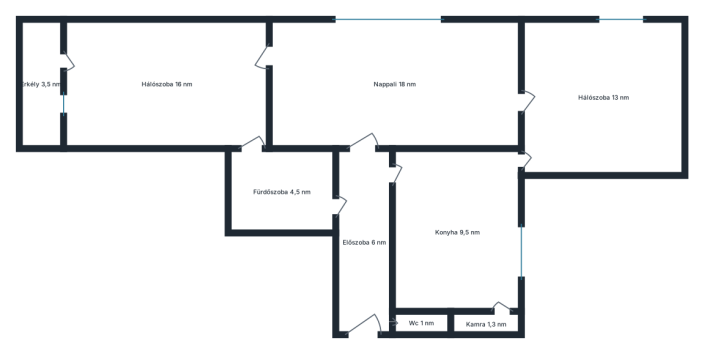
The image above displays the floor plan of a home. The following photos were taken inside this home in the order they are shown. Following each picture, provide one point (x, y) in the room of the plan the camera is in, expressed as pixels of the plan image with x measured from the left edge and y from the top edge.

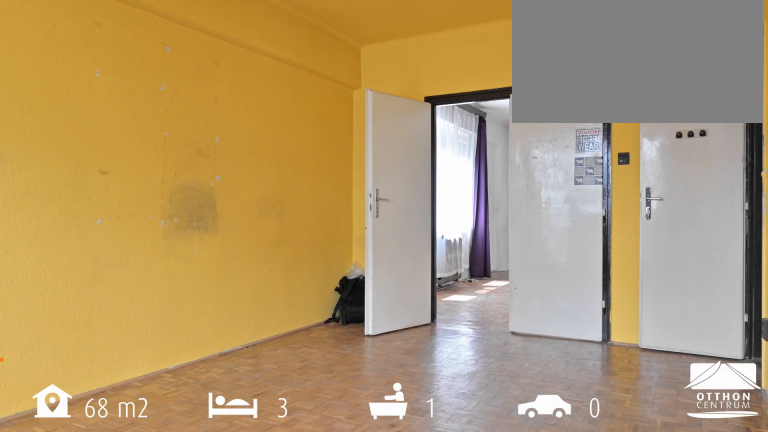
(172, 89)
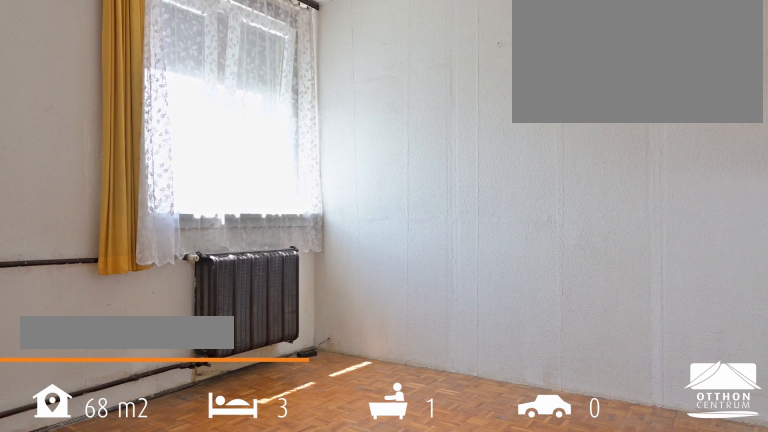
(607, 99)
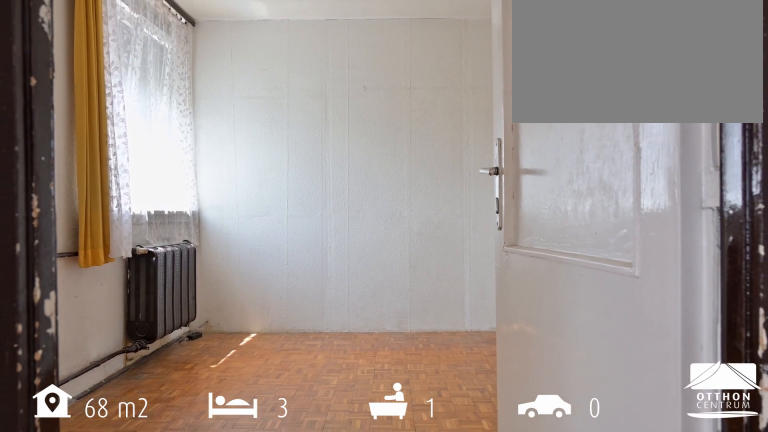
(607, 99)
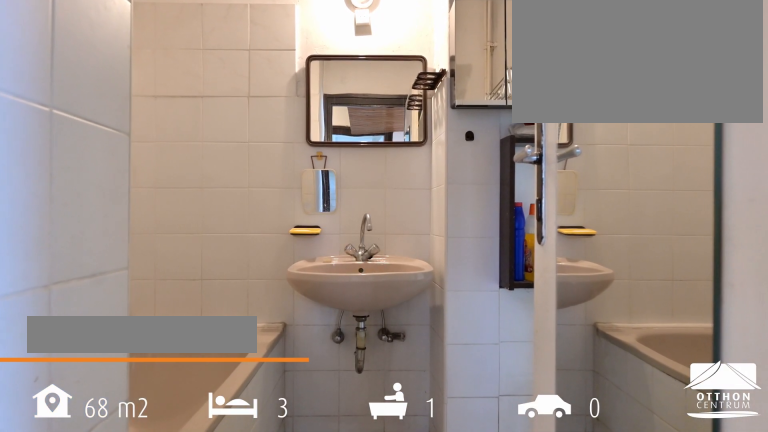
(283, 194)
